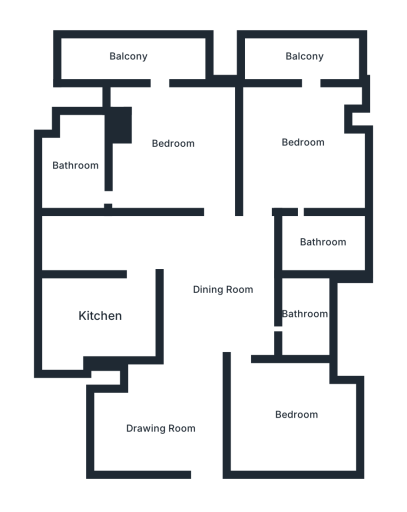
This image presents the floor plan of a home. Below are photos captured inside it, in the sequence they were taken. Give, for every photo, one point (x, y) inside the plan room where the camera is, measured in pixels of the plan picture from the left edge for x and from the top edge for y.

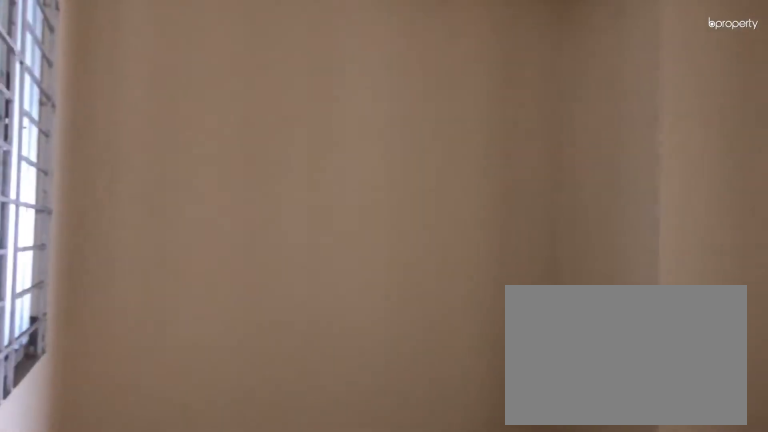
(165, 427)
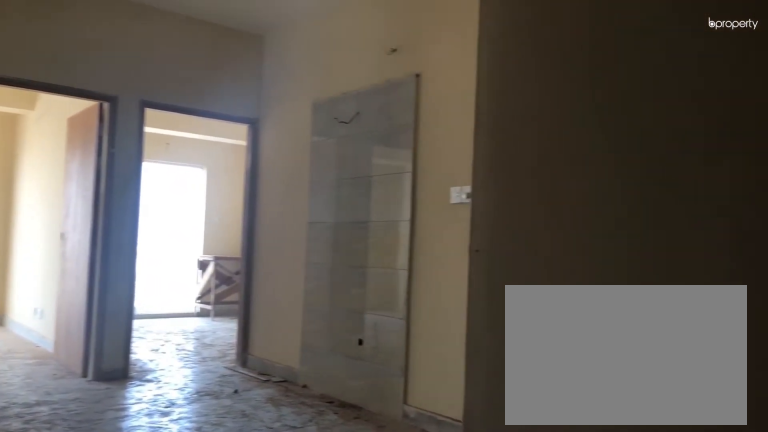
(165, 427)
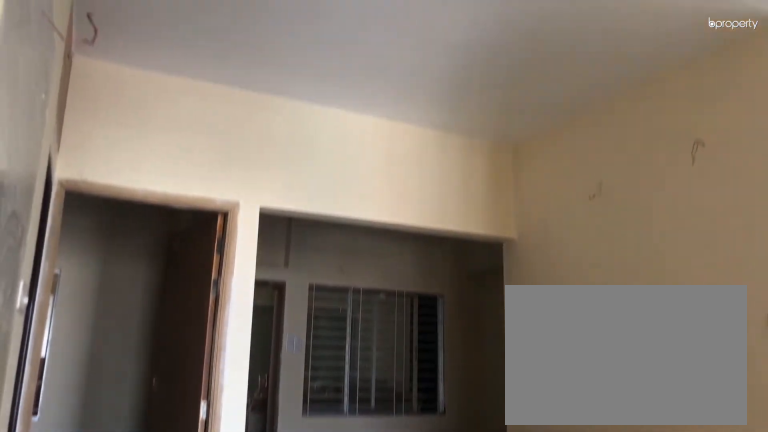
(221, 289)
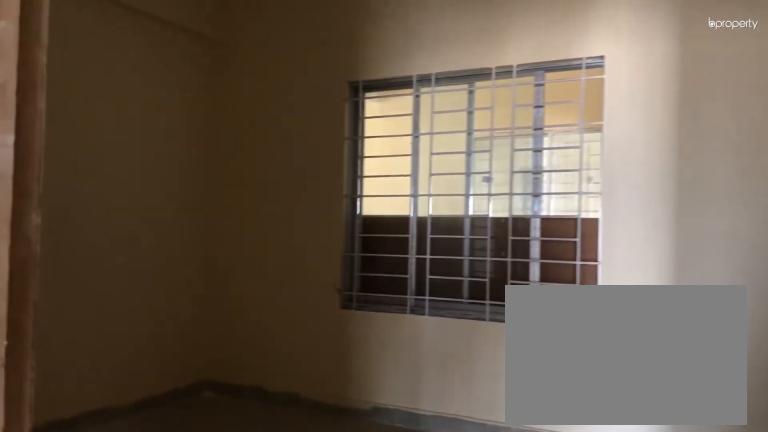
(297, 417)
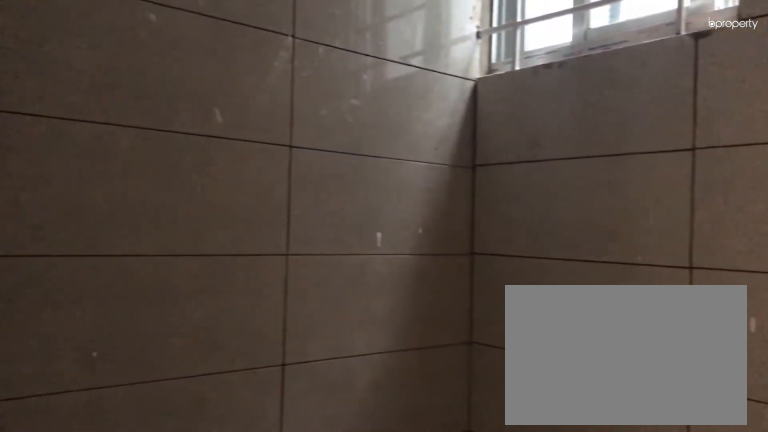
(303, 312)
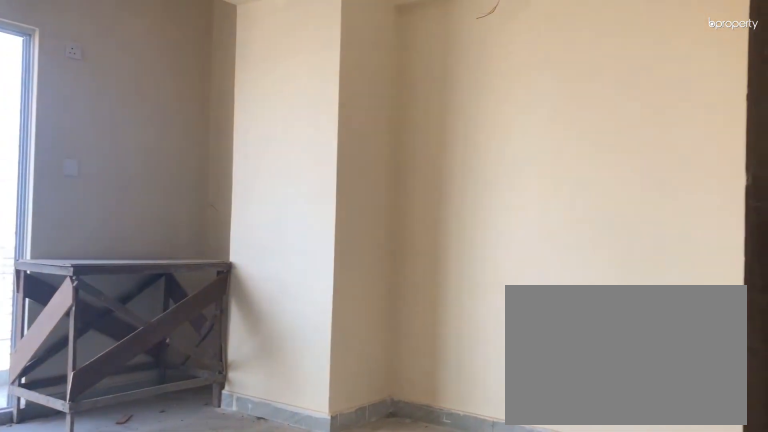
(303, 142)
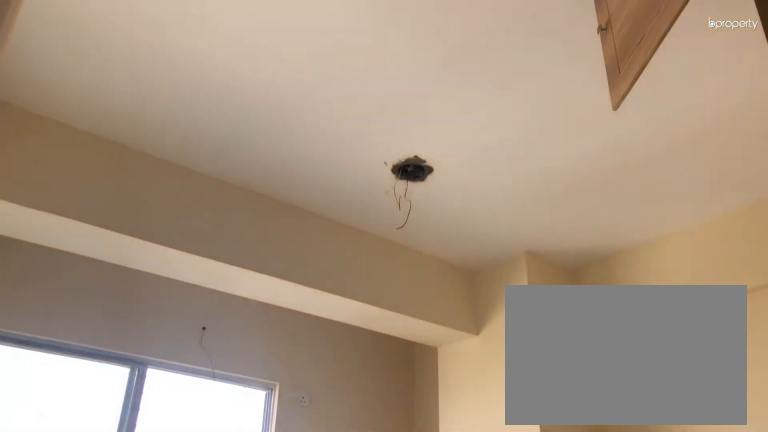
(304, 142)
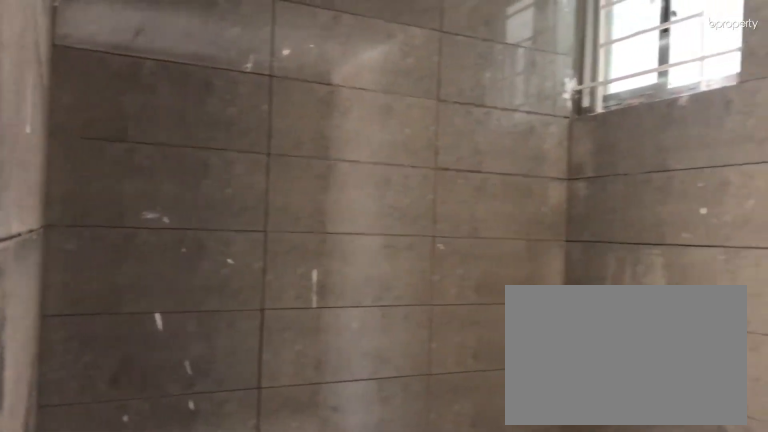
(321, 244)
